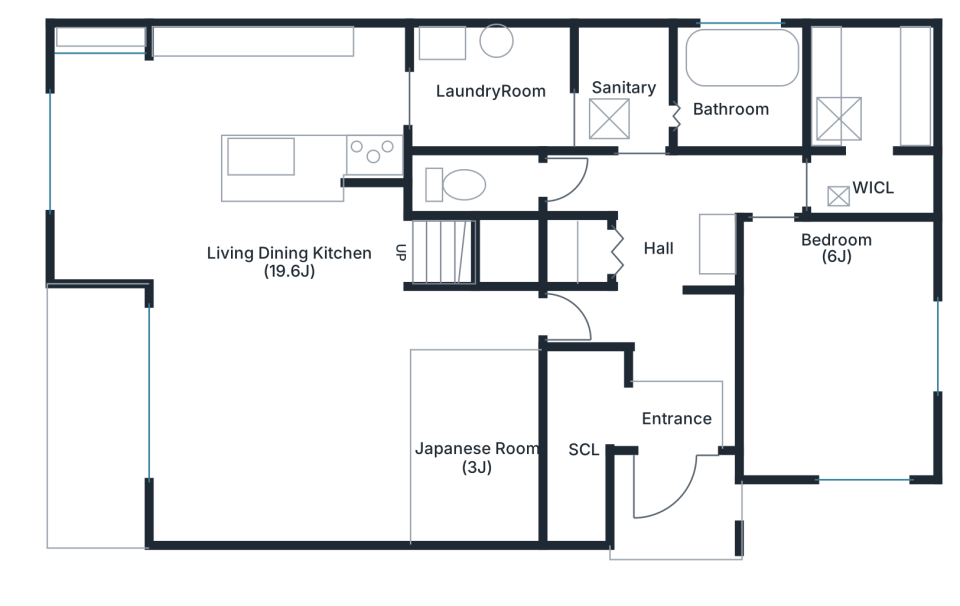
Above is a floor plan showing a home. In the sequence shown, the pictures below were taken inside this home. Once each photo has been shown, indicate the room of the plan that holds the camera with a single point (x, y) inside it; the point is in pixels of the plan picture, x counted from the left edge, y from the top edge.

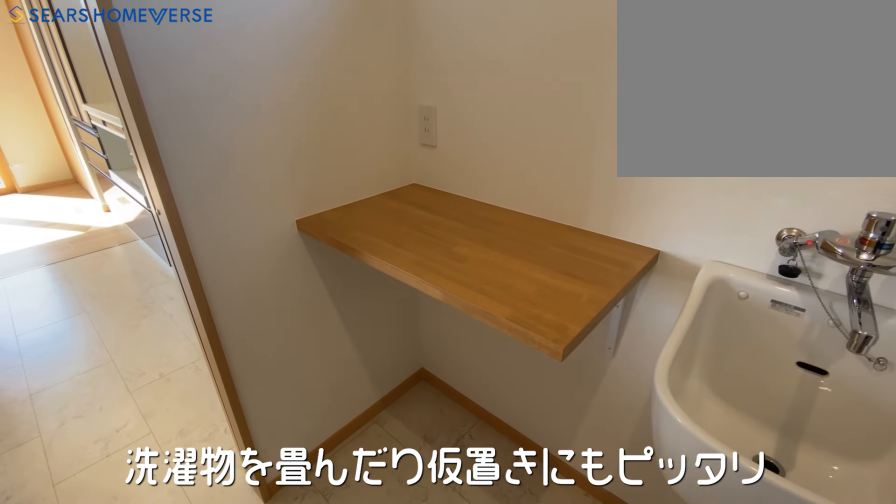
(494, 98)
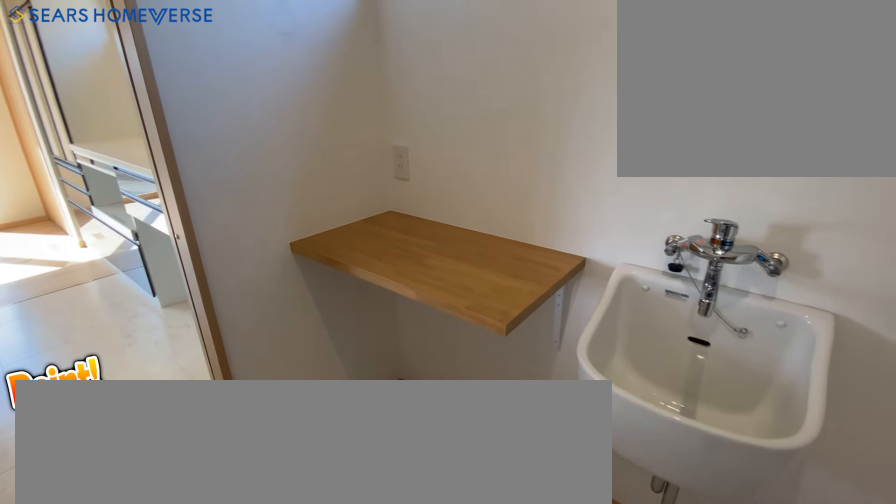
(494, 98)
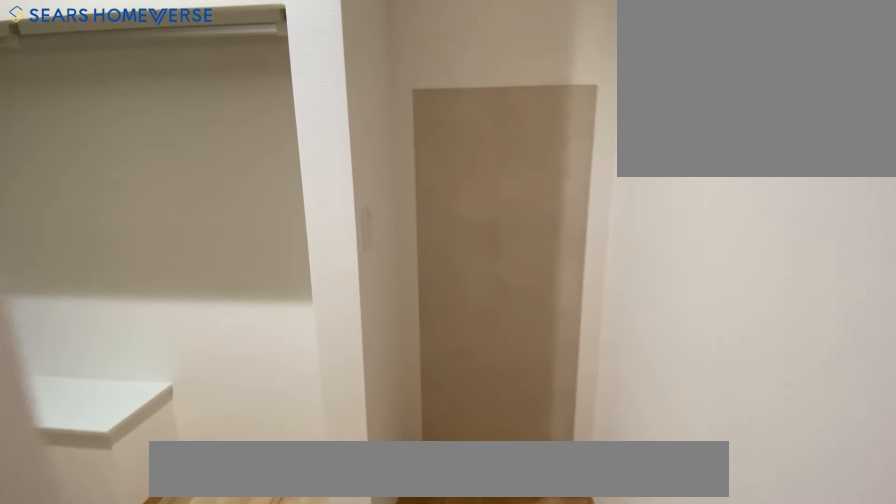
(872, 105)
